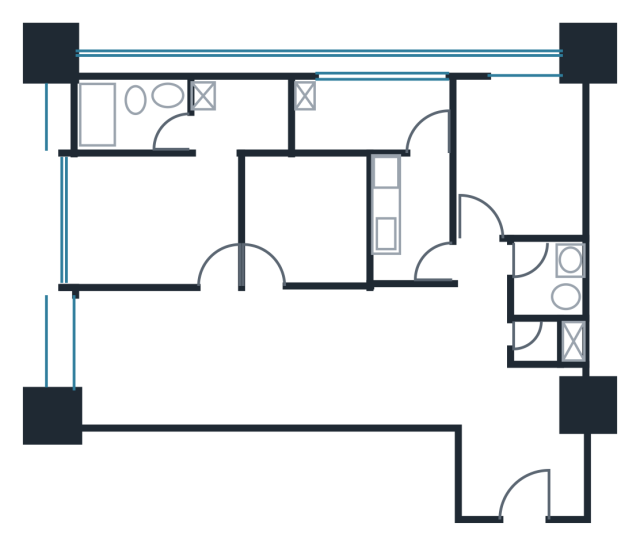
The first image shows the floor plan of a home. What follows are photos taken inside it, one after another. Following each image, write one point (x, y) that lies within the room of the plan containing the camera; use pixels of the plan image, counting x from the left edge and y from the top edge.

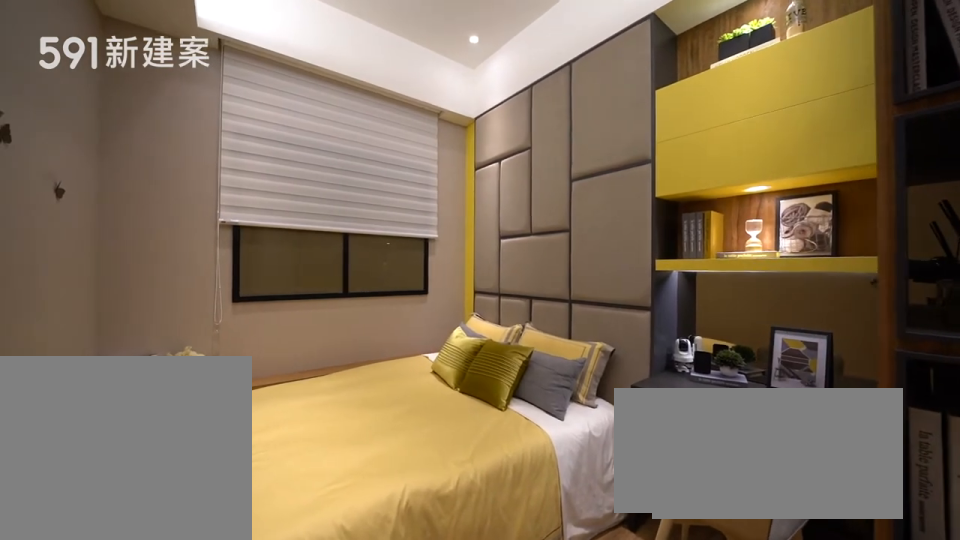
(520, 157)
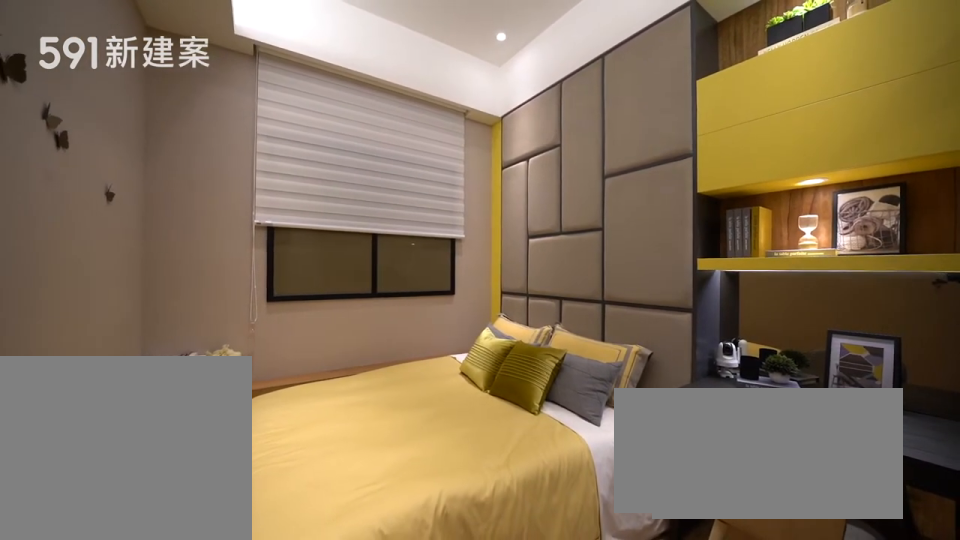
(520, 157)
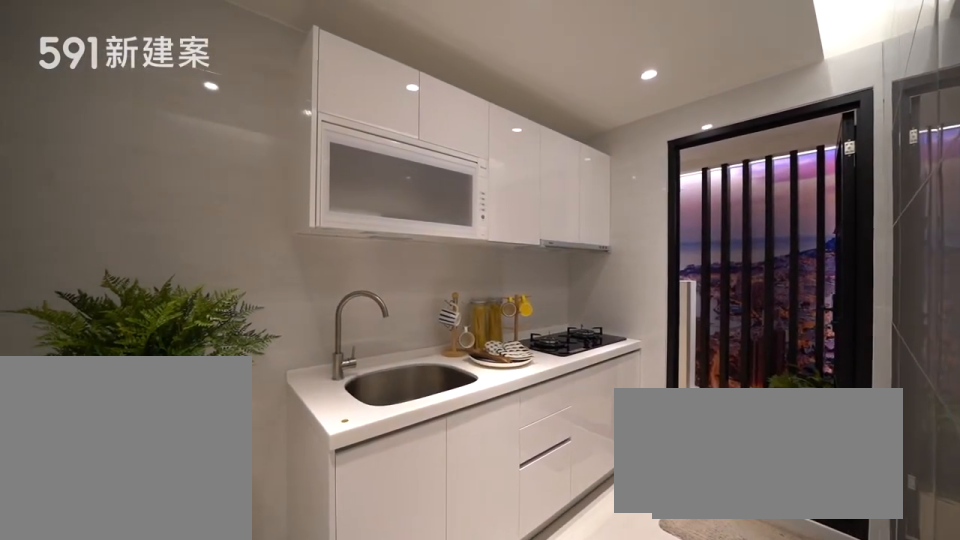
(411, 216)
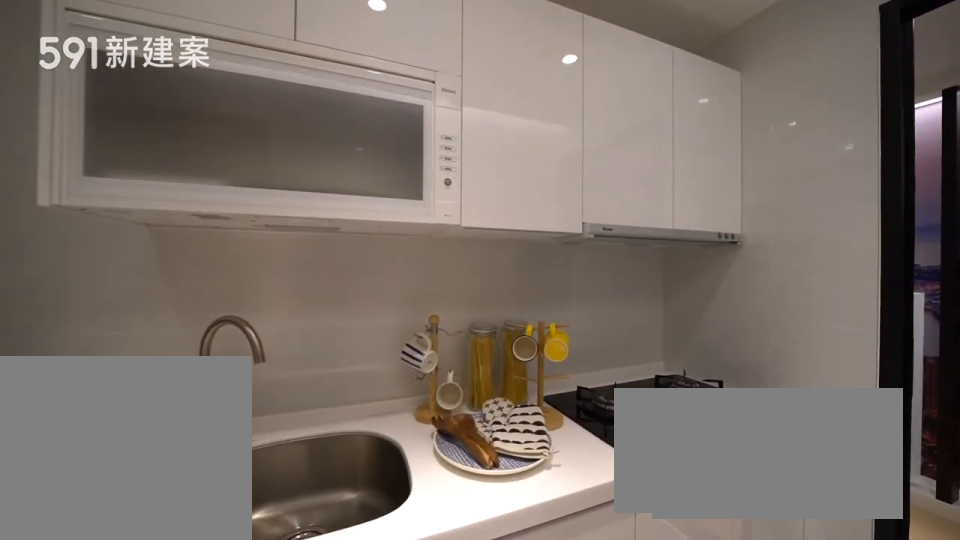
(411, 216)
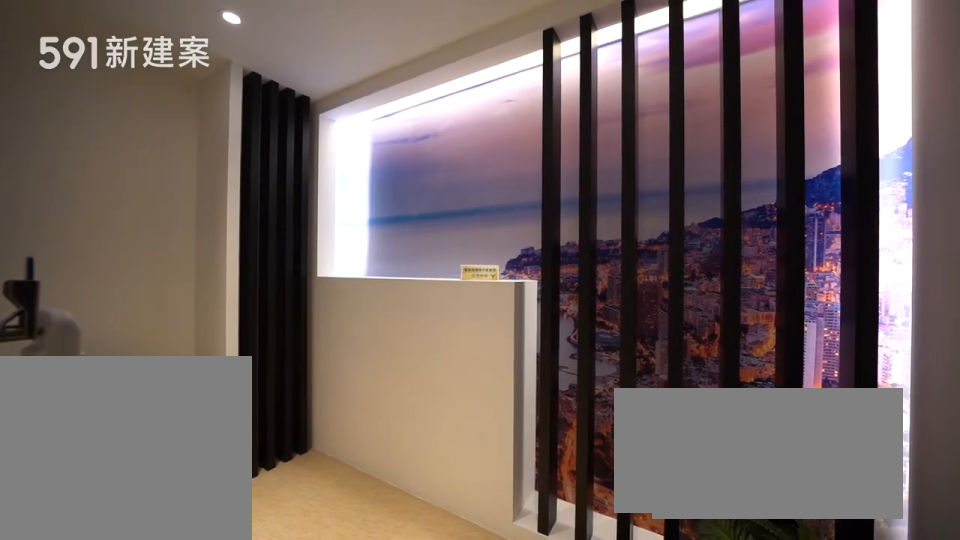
(366, 112)
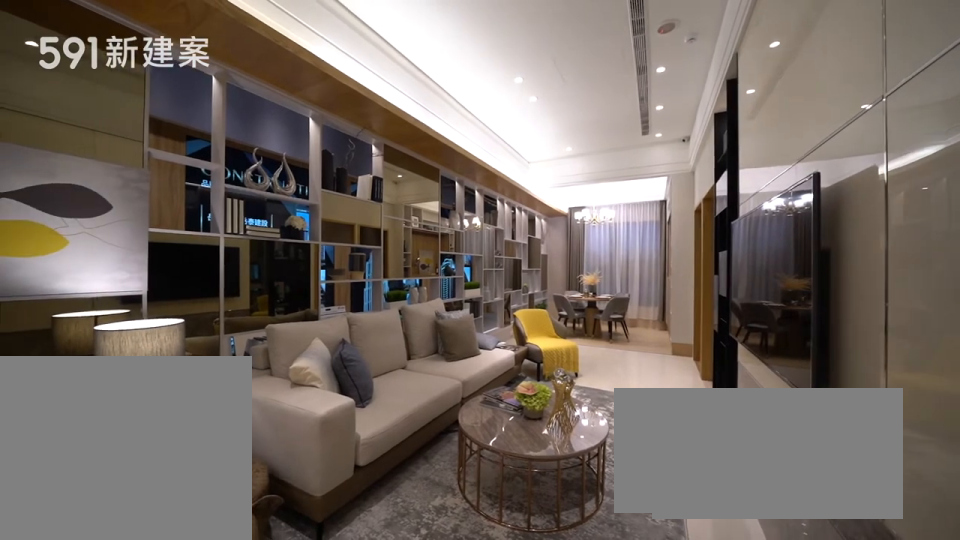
(263, 358)
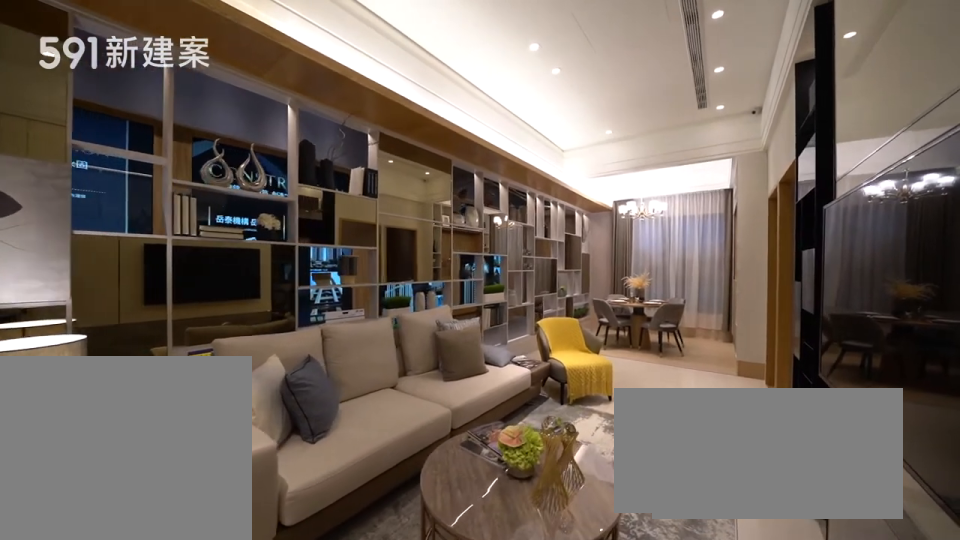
(342, 358)
